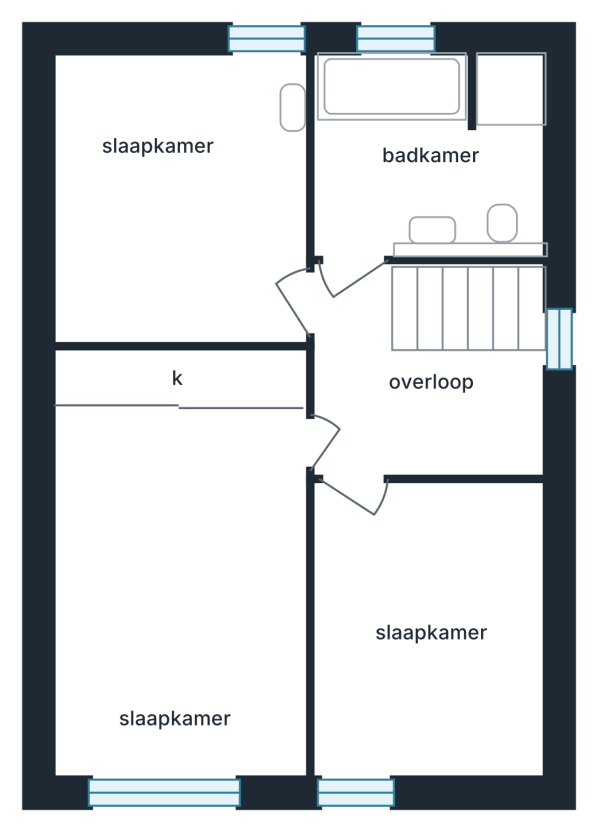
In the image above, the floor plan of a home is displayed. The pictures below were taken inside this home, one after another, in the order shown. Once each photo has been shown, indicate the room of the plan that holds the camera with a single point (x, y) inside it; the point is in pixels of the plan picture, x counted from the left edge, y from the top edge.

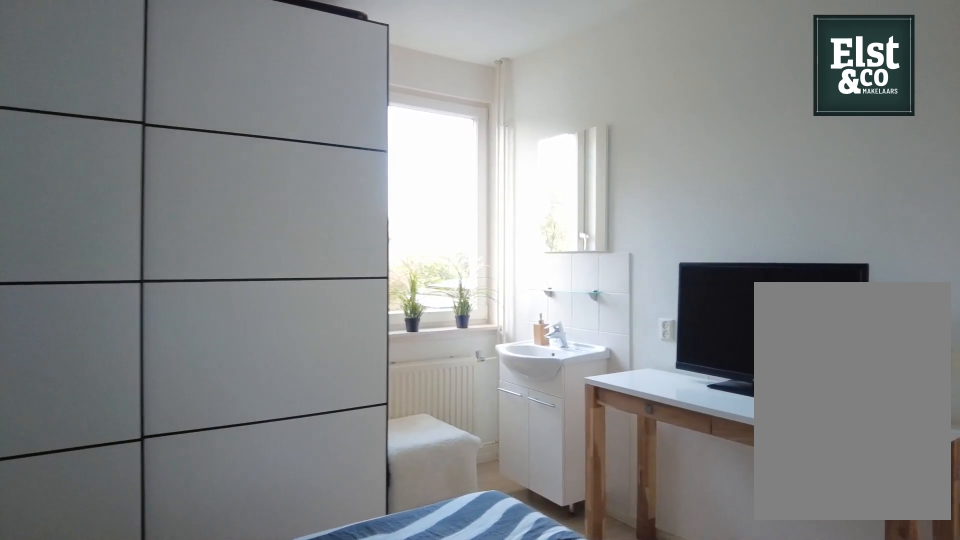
(175, 192)
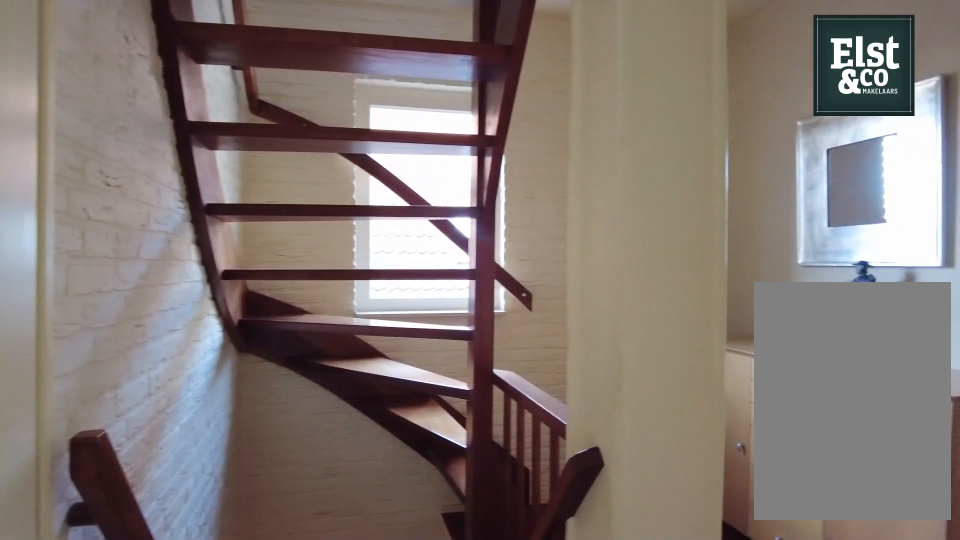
(419, 393)
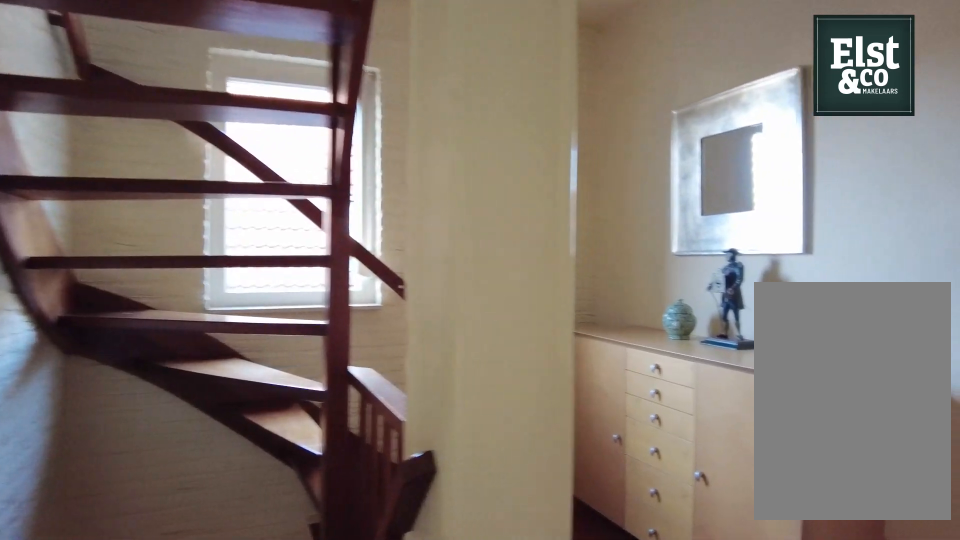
(419, 393)
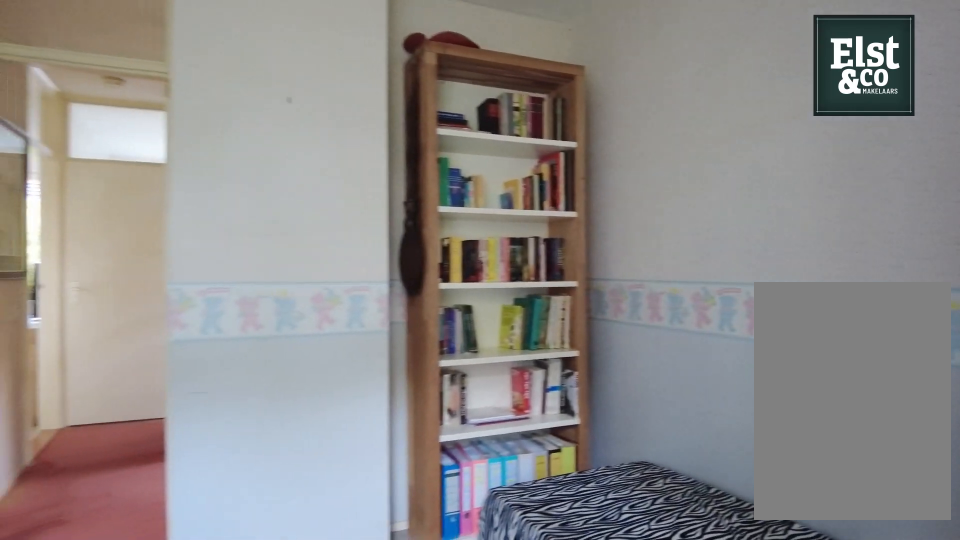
(480, 761)
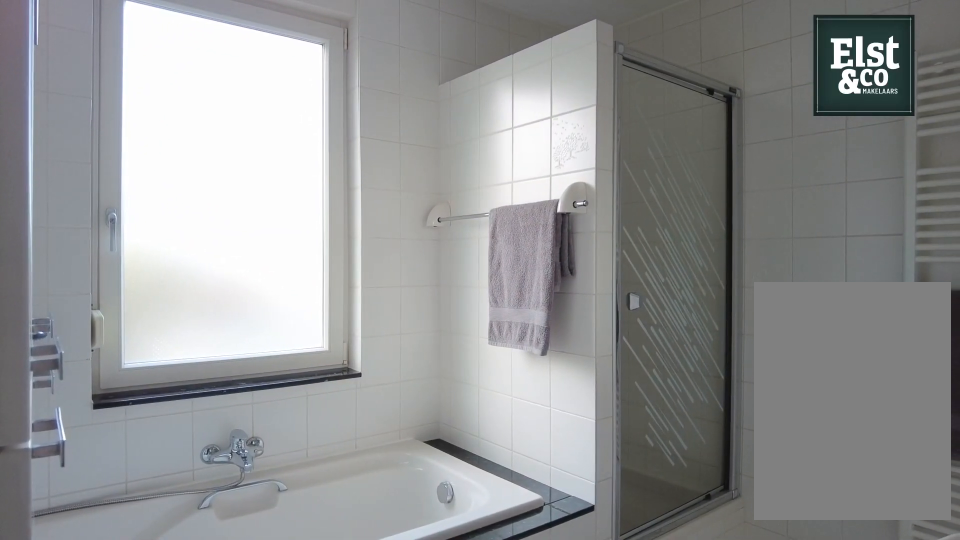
(437, 168)
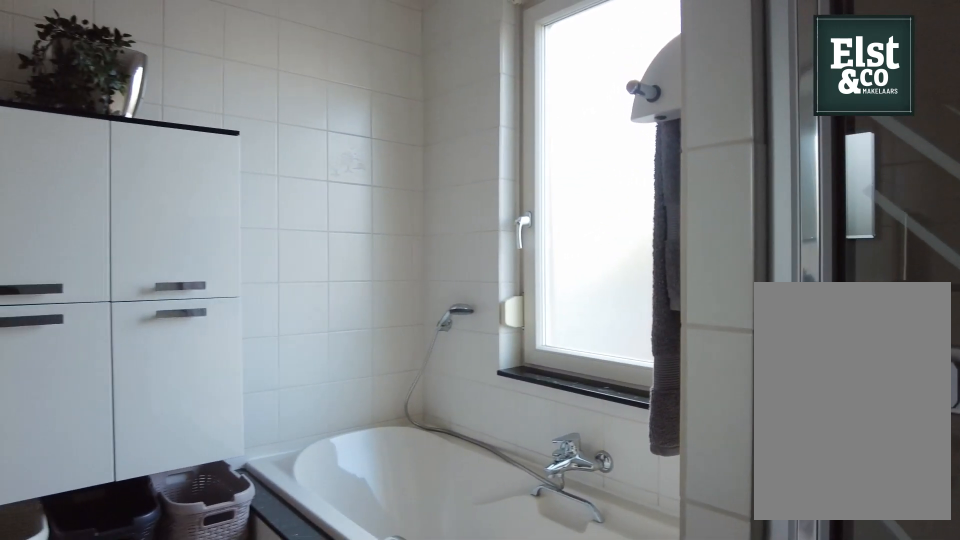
(437, 168)
